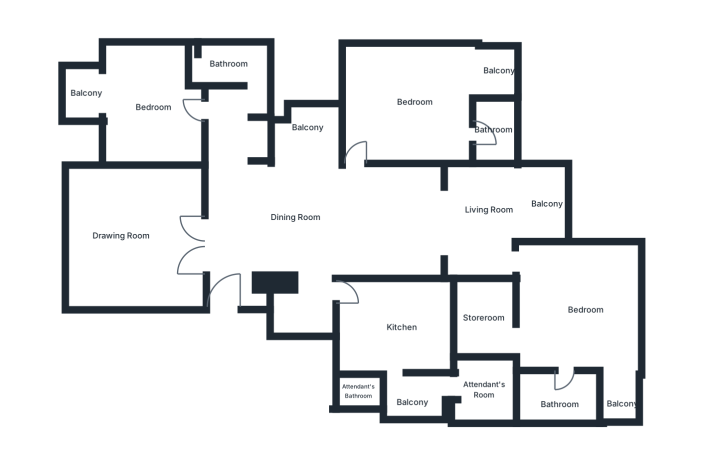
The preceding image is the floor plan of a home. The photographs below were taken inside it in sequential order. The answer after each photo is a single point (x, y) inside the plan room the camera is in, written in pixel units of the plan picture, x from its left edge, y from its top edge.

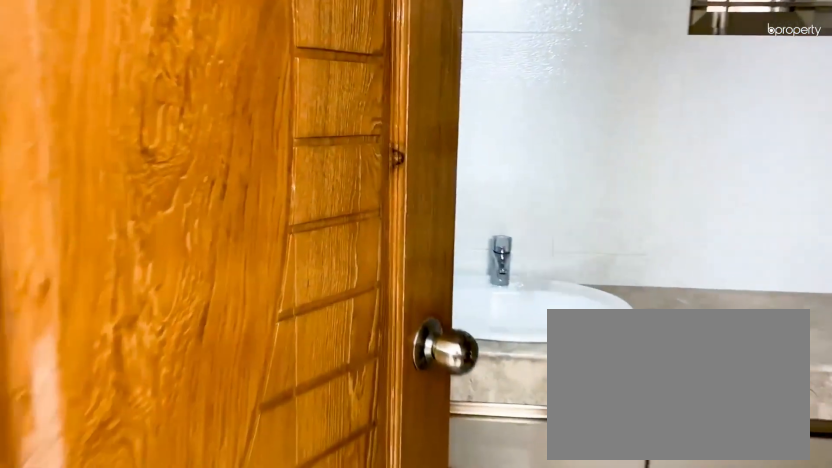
(548, 400)
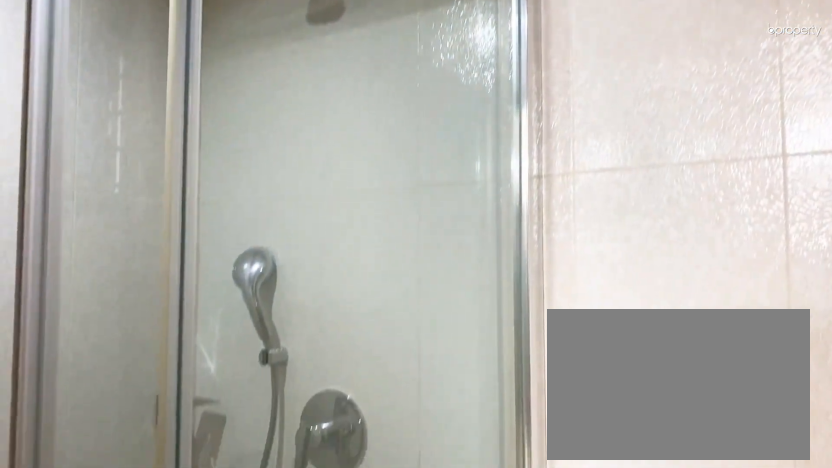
(547, 402)
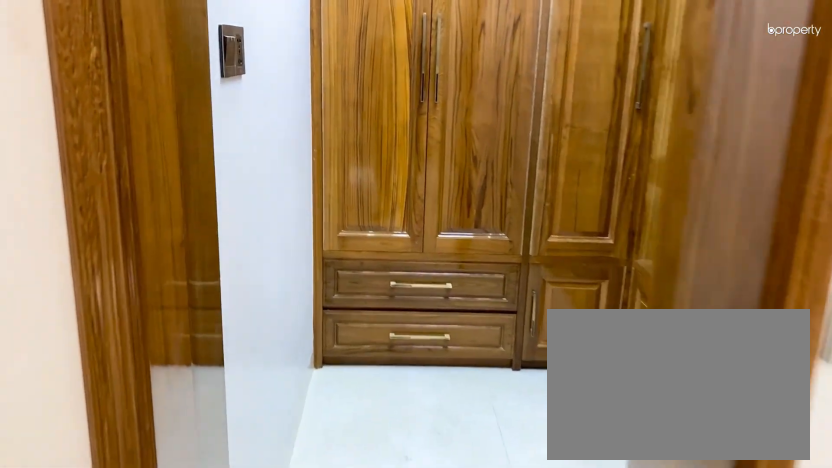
(506, 338)
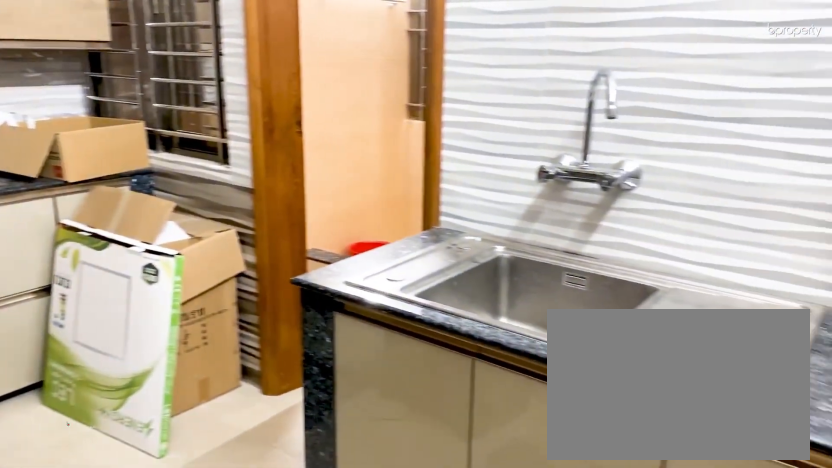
(396, 331)
